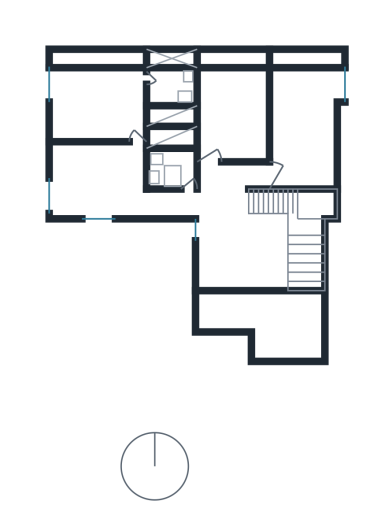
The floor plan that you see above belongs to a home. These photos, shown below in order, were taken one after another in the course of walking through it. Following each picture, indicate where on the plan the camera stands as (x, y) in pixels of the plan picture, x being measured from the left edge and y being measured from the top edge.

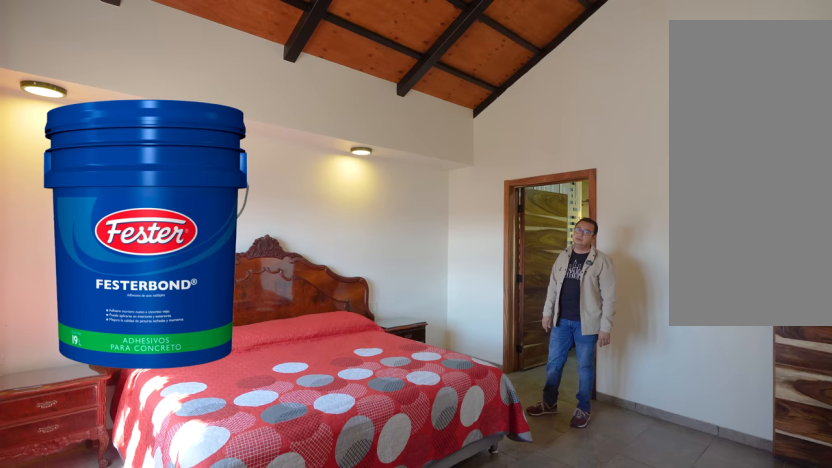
(100, 125)
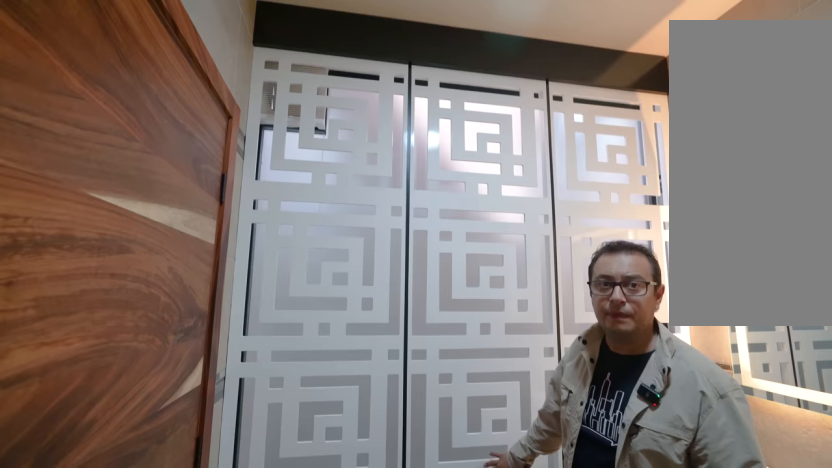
(171, 85)
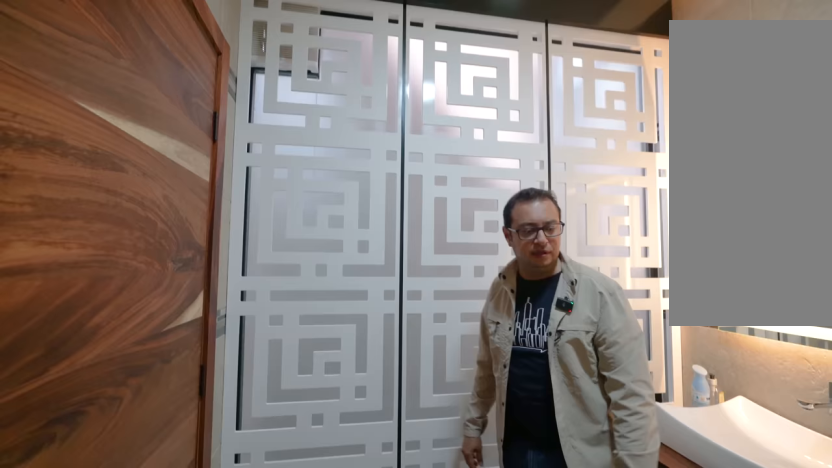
(172, 84)
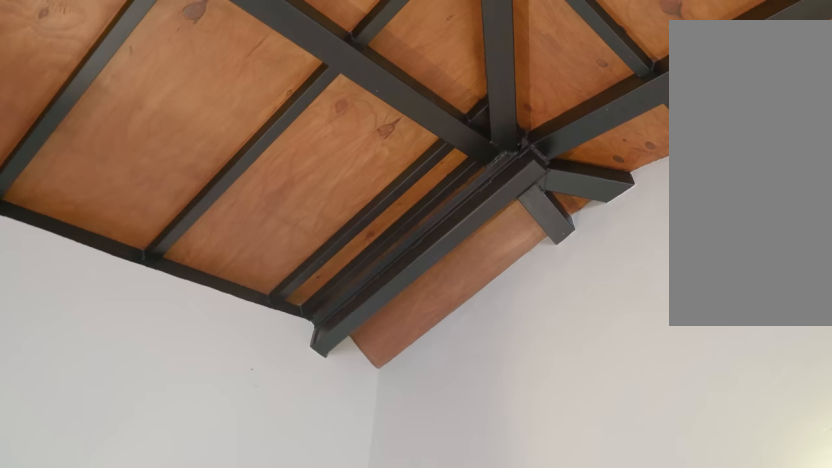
(136, 84)
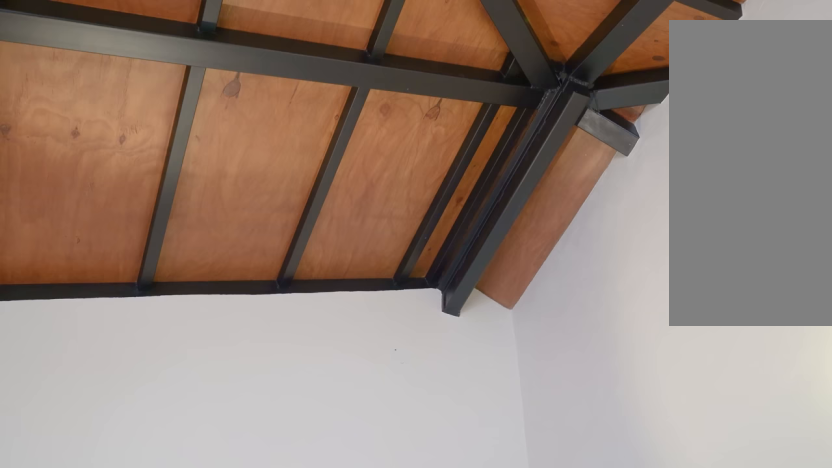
(128, 94)
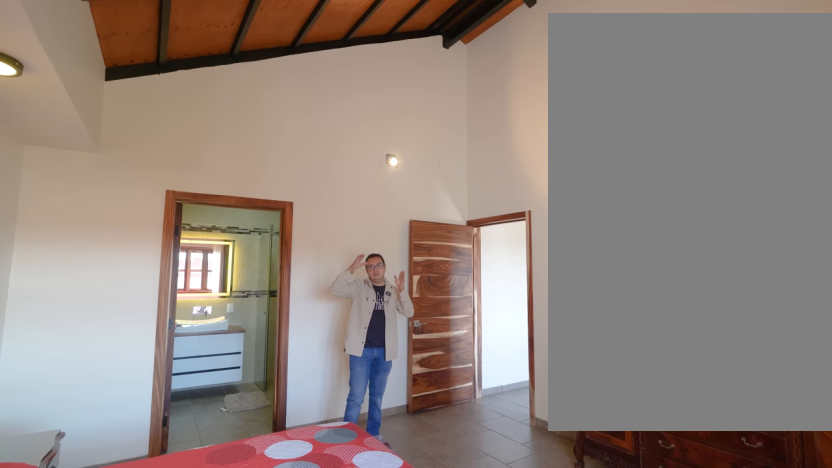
(95, 95)
